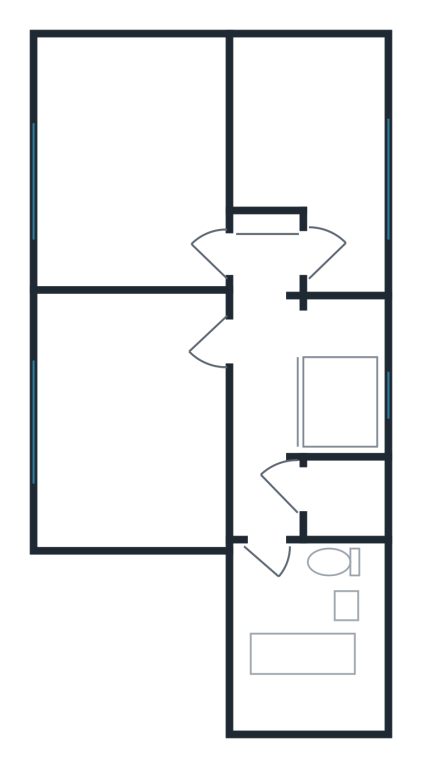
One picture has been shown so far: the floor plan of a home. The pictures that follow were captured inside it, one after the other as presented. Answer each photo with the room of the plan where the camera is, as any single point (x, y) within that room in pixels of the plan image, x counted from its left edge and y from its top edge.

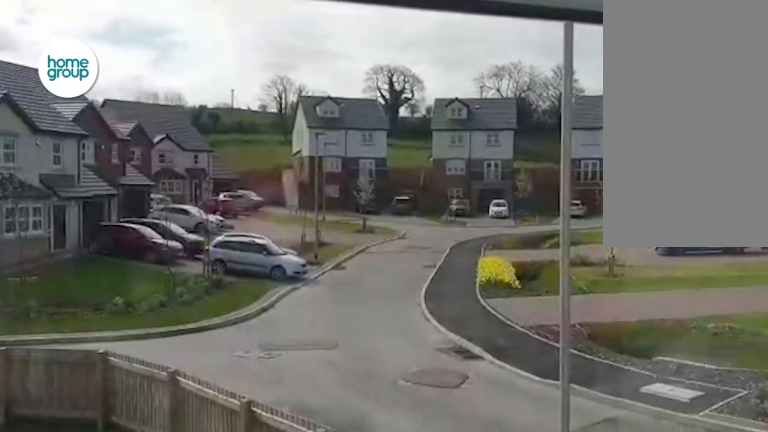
(301, 392)
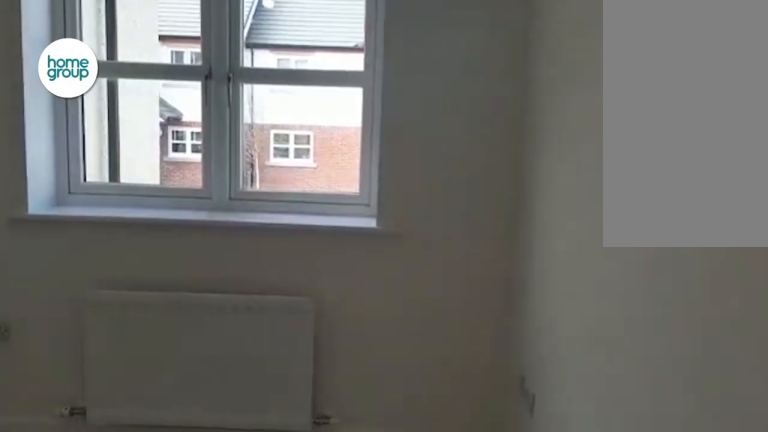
(134, 415)
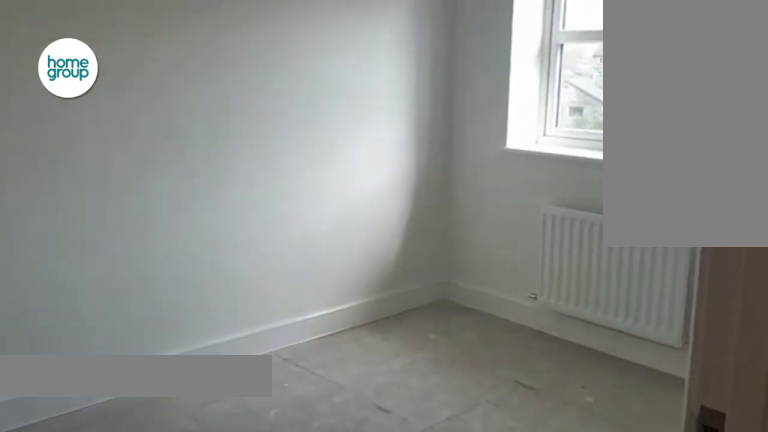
(138, 189)
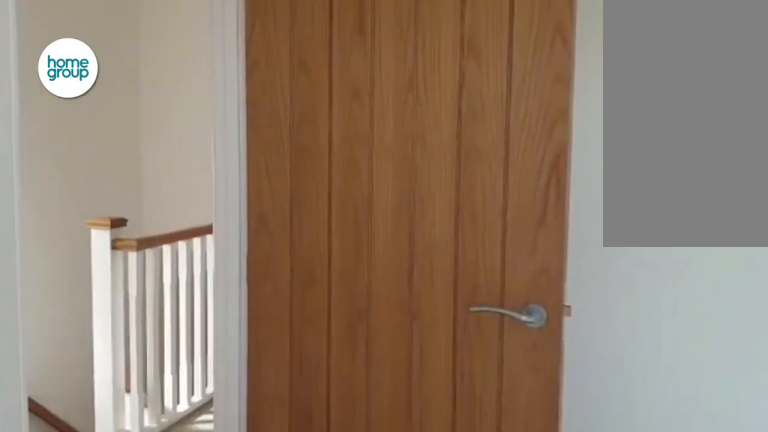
(138, 189)
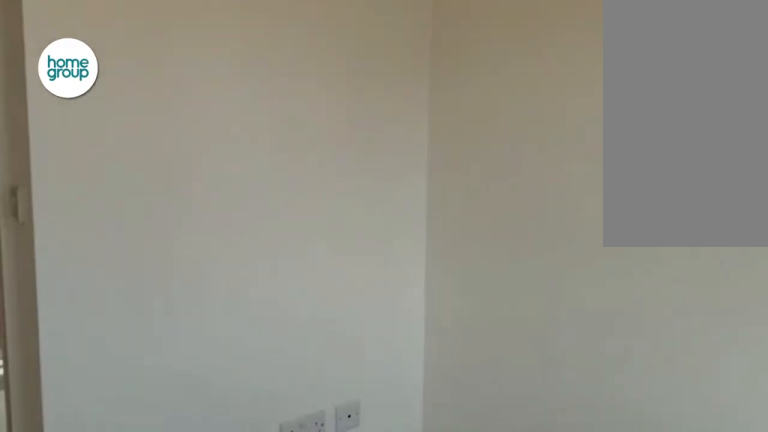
(311, 148)
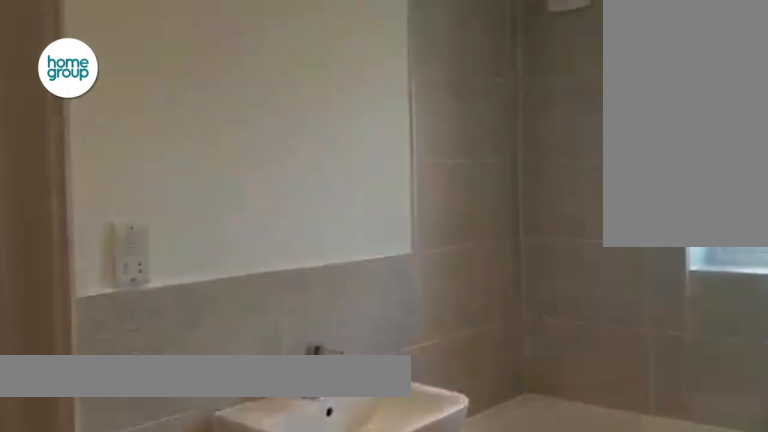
(314, 637)
